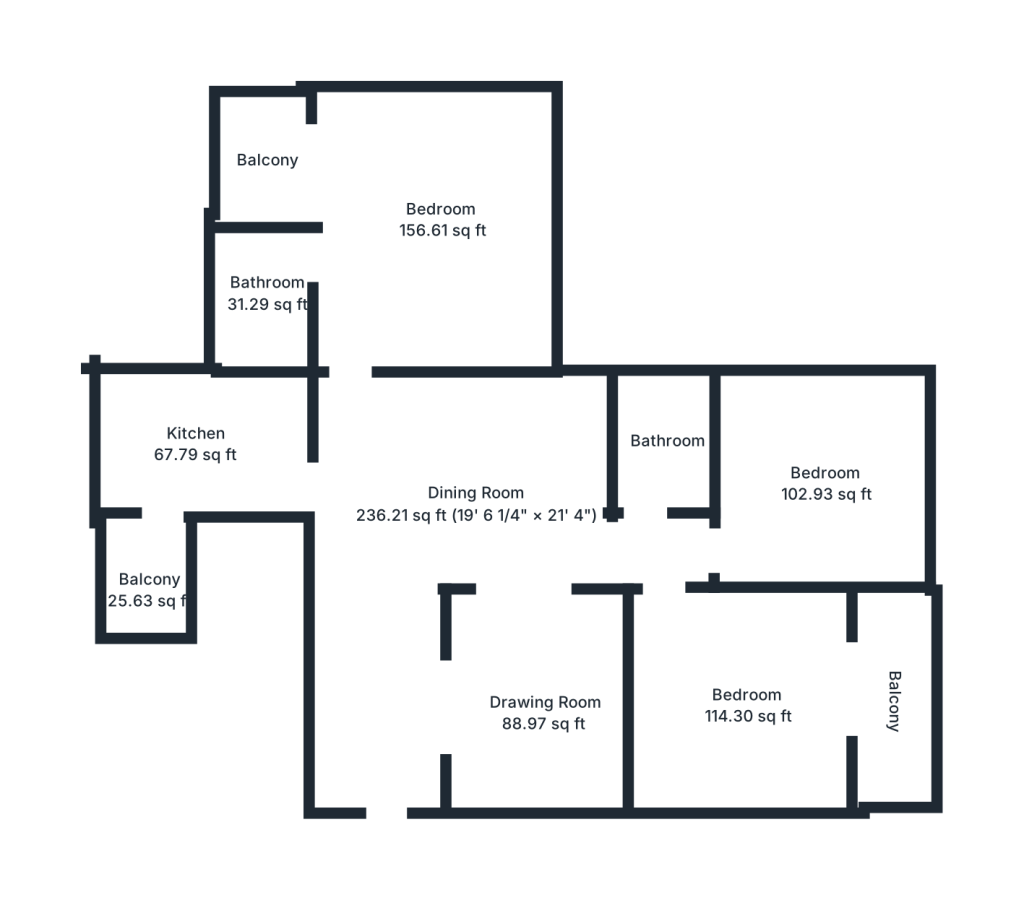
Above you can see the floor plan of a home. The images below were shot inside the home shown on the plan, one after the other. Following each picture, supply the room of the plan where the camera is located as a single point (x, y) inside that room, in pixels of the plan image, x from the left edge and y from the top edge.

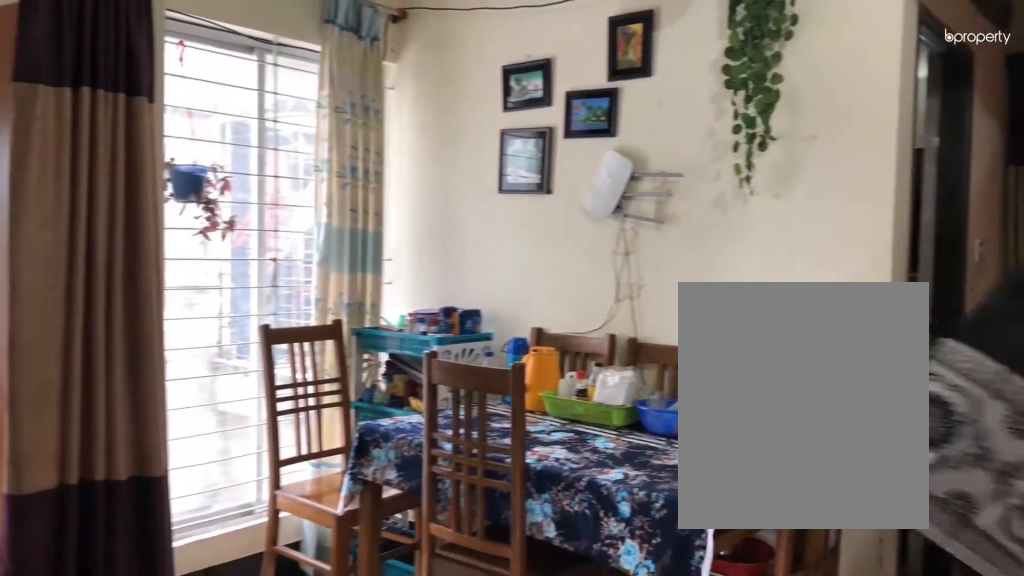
(470, 503)
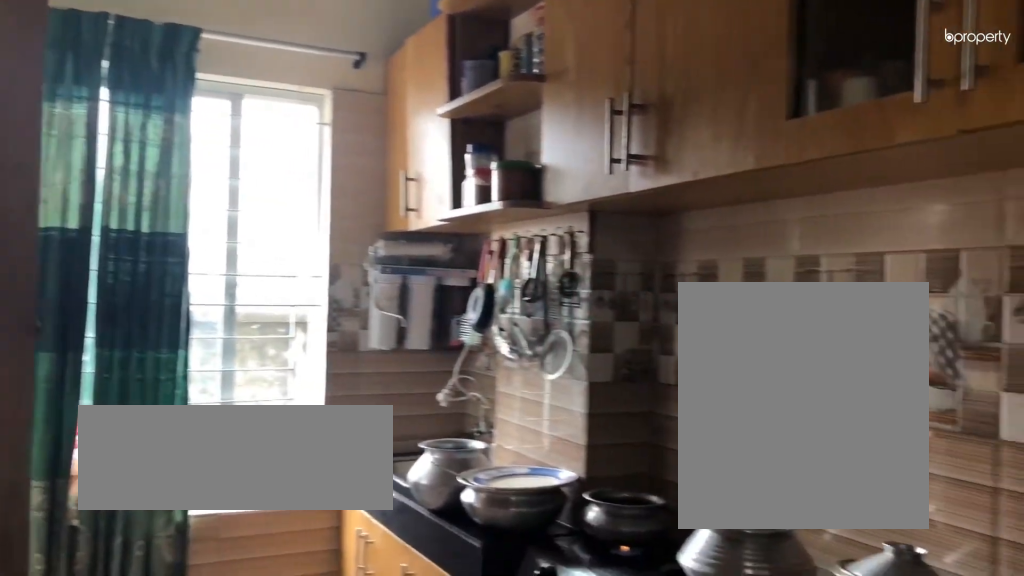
(195, 447)
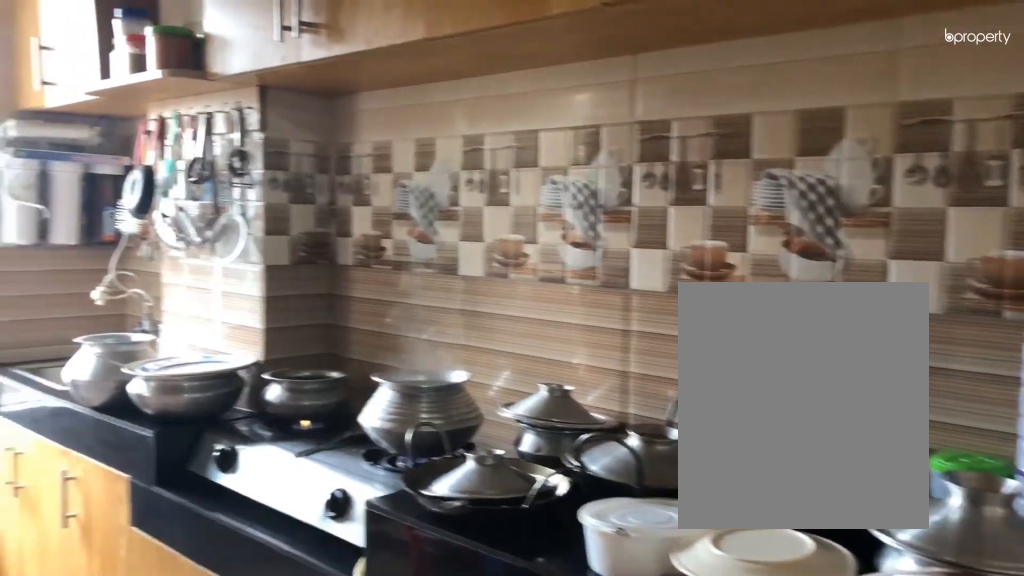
(195, 447)
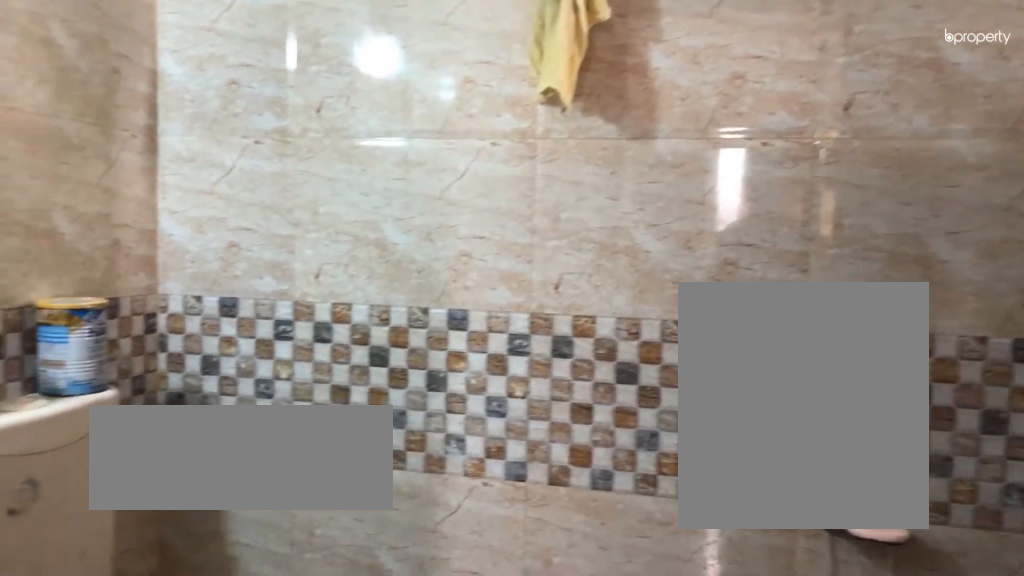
(266, 297)
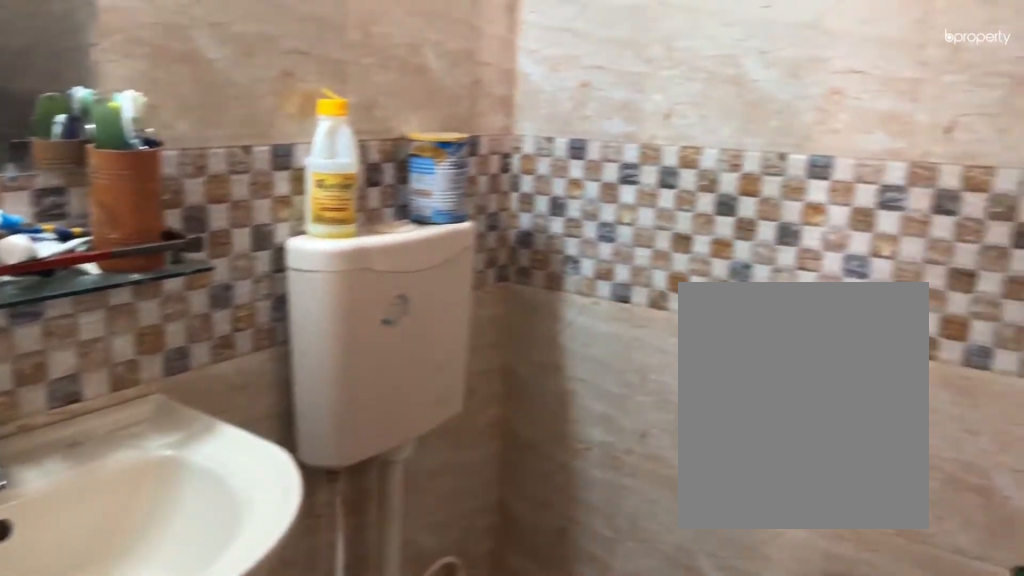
(266, 297)
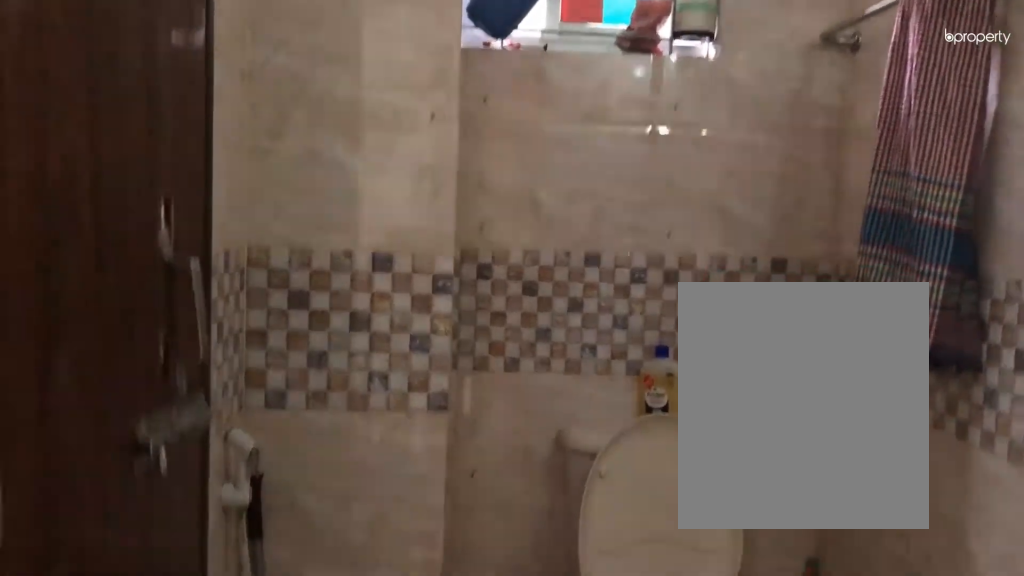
(667, 444)
